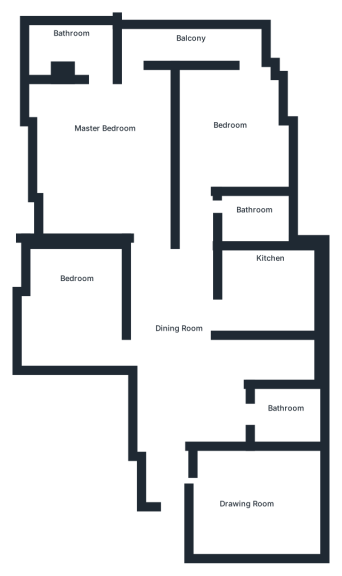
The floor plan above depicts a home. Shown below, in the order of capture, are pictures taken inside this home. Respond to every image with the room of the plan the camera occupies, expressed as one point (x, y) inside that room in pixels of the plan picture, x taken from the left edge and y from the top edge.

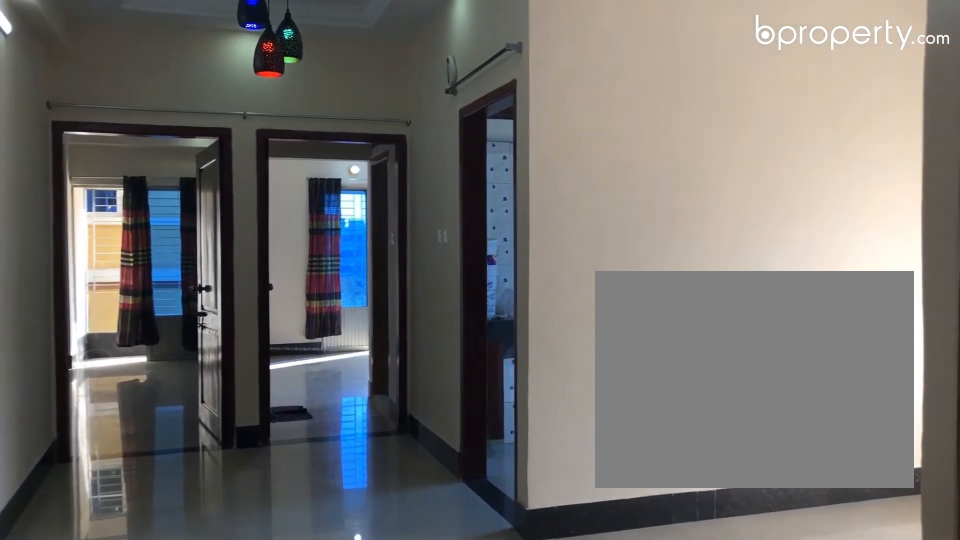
(175, 346)
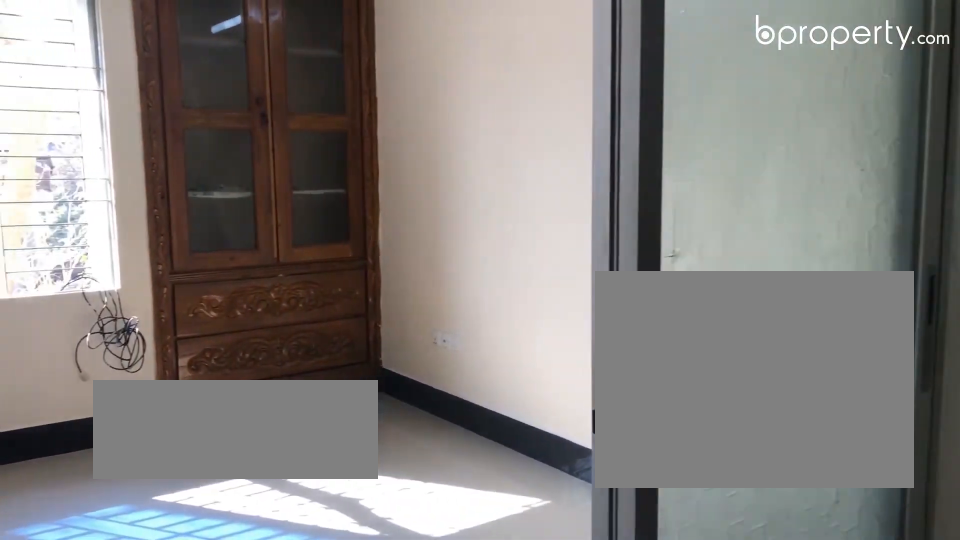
(247, 499)
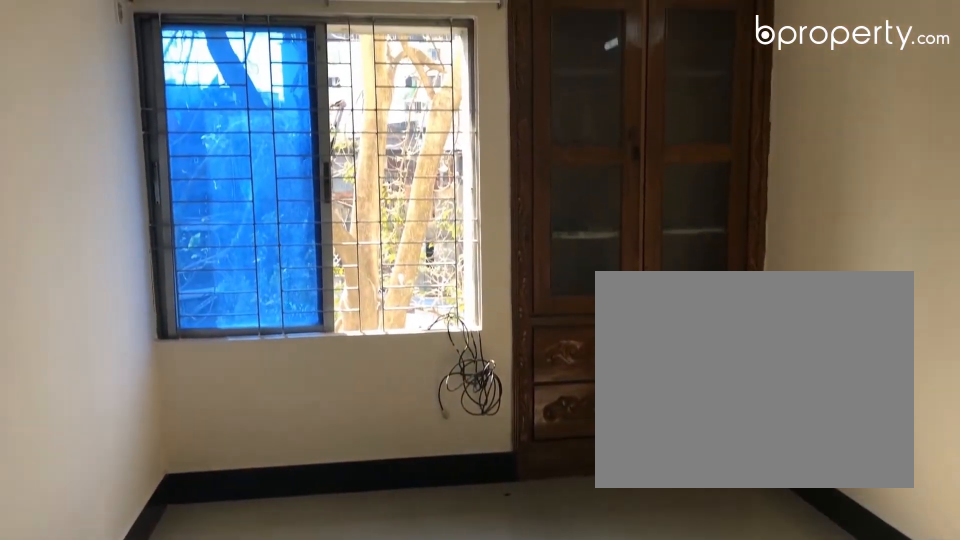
(247, 500)
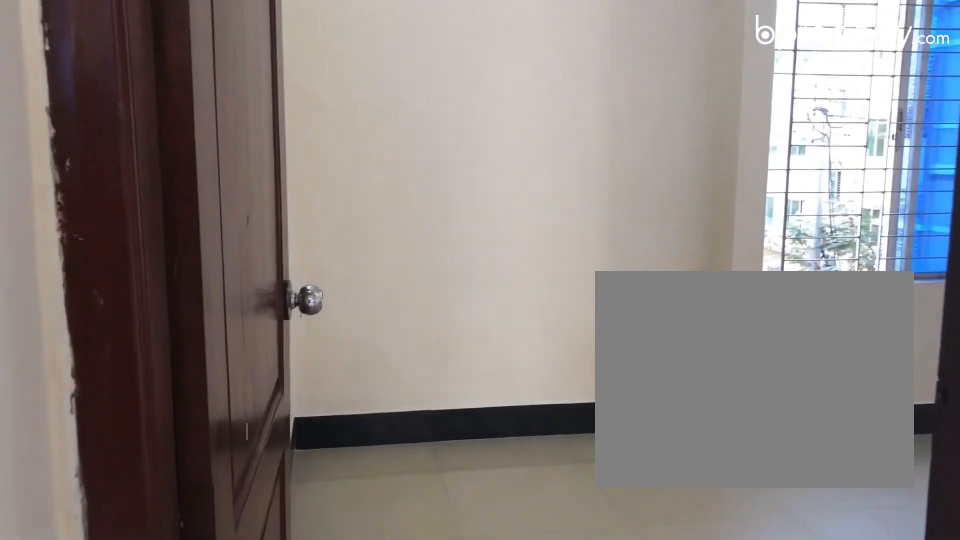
(157, 345)
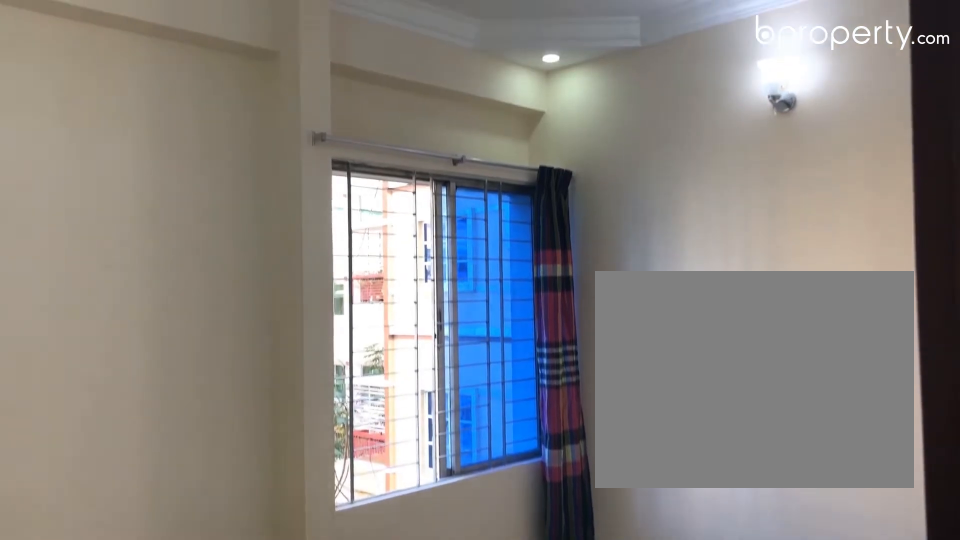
(77, 304)
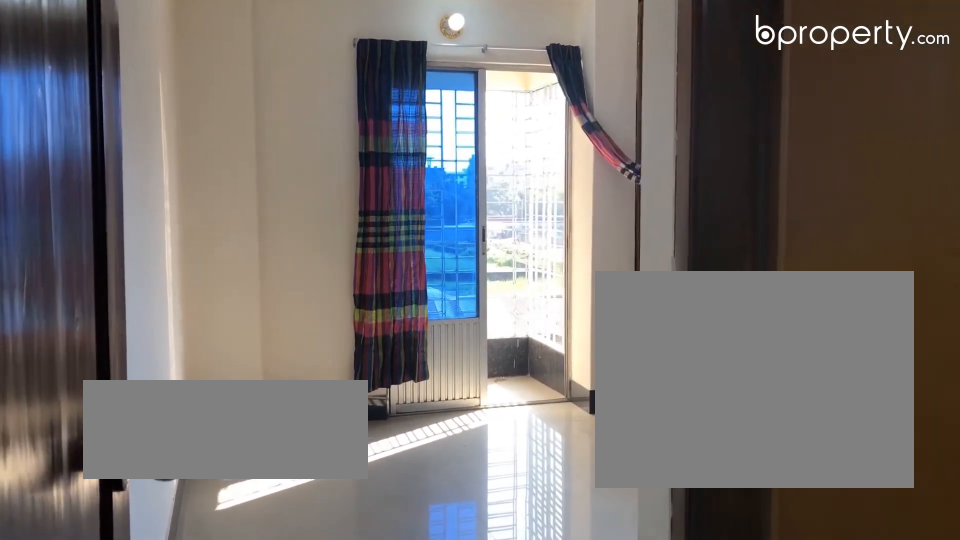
(238, 115)
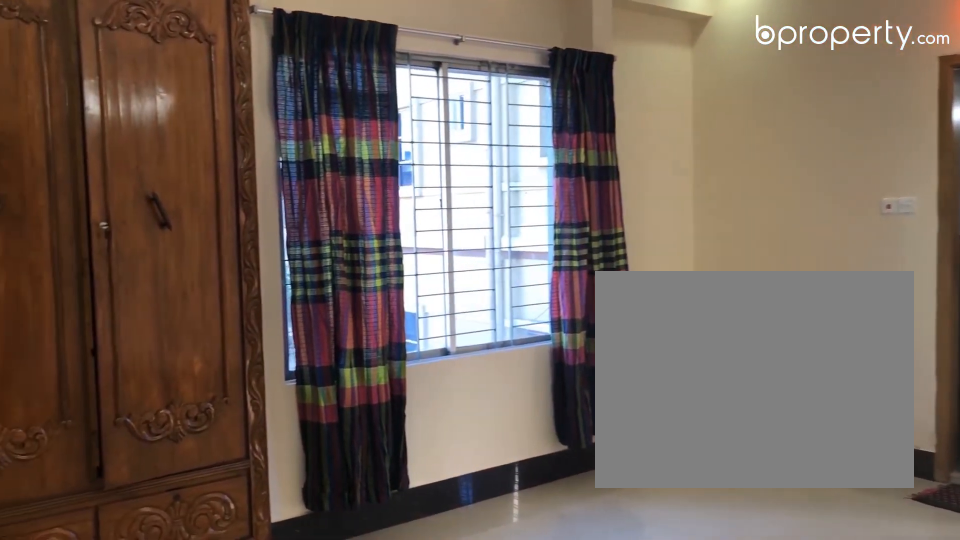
(115, 140)
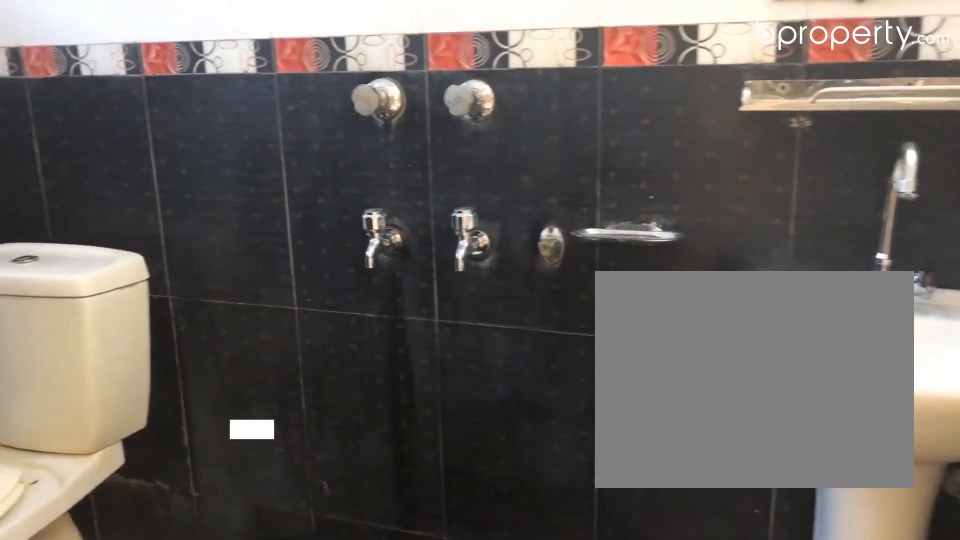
(73, 42)
